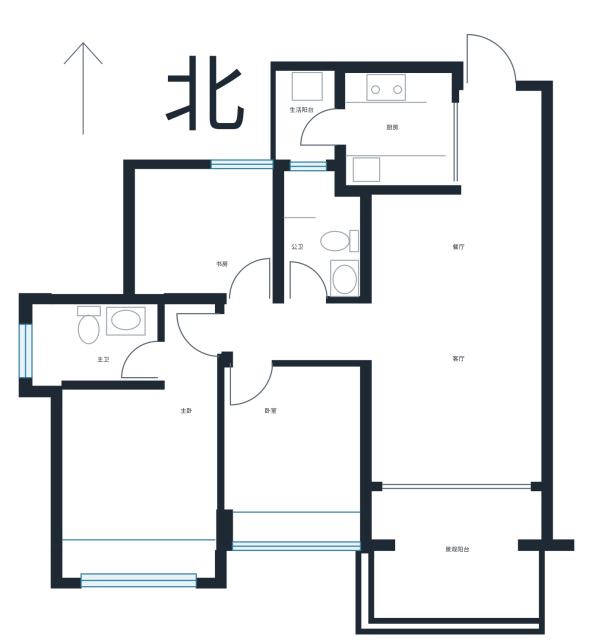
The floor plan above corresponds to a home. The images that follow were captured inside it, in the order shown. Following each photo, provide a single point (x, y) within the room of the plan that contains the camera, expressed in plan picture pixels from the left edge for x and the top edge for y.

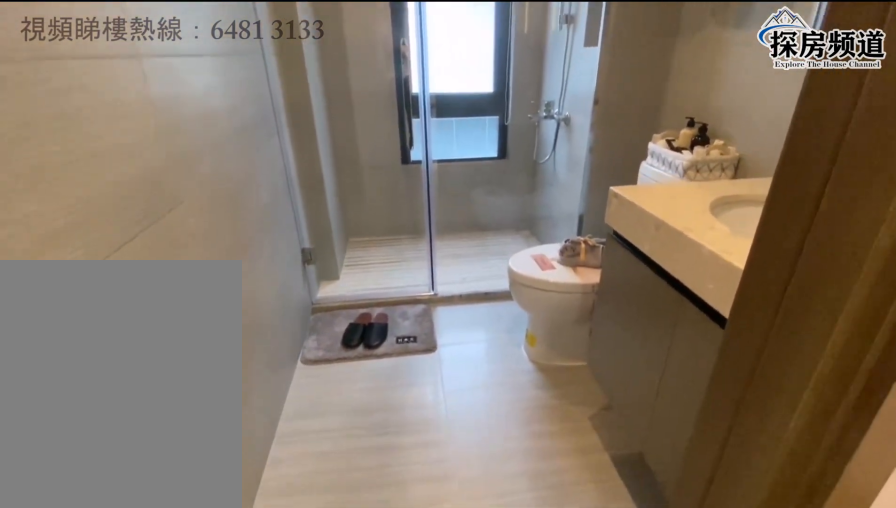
(97, 337)
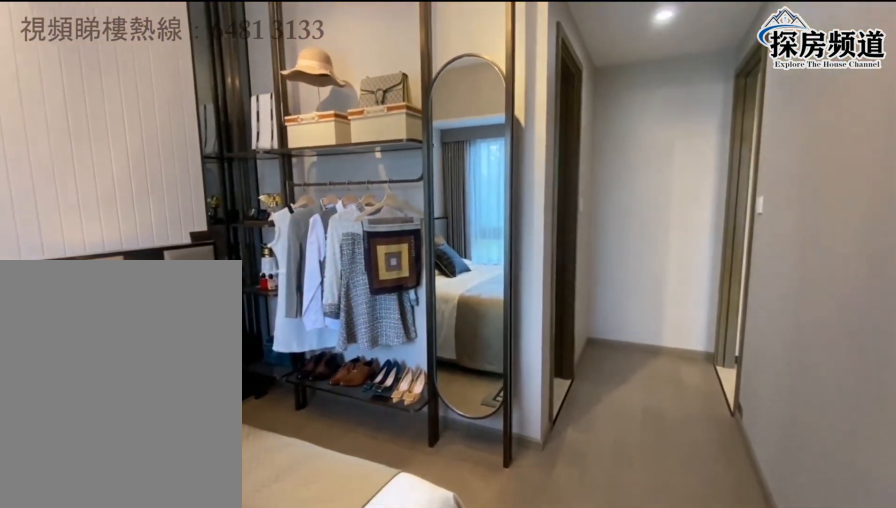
(126, 487)
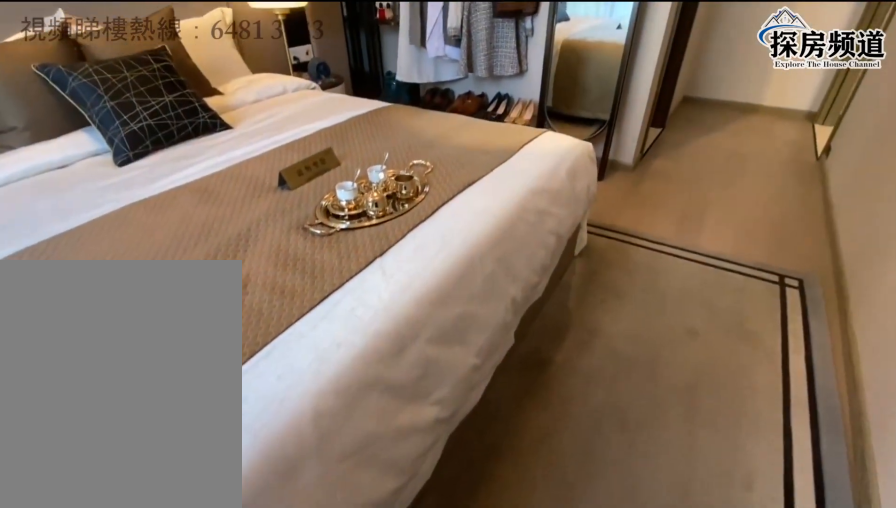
(126, 486)
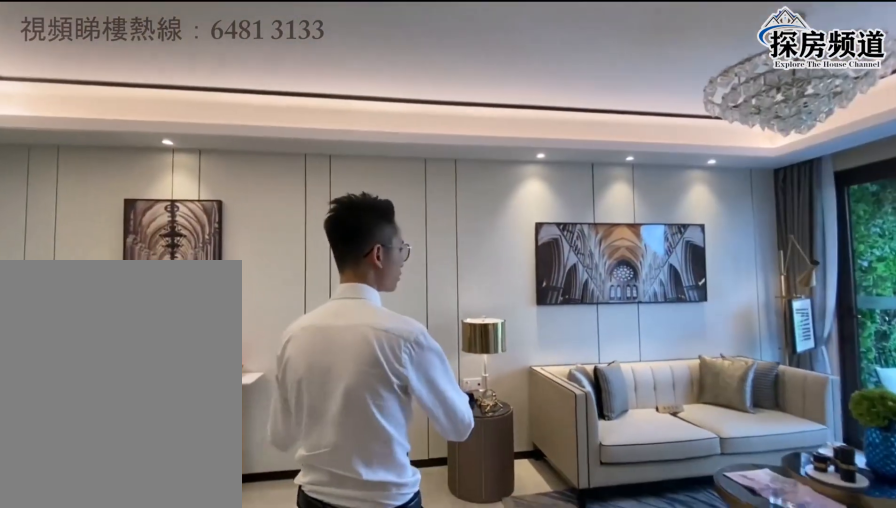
(473, 293)
